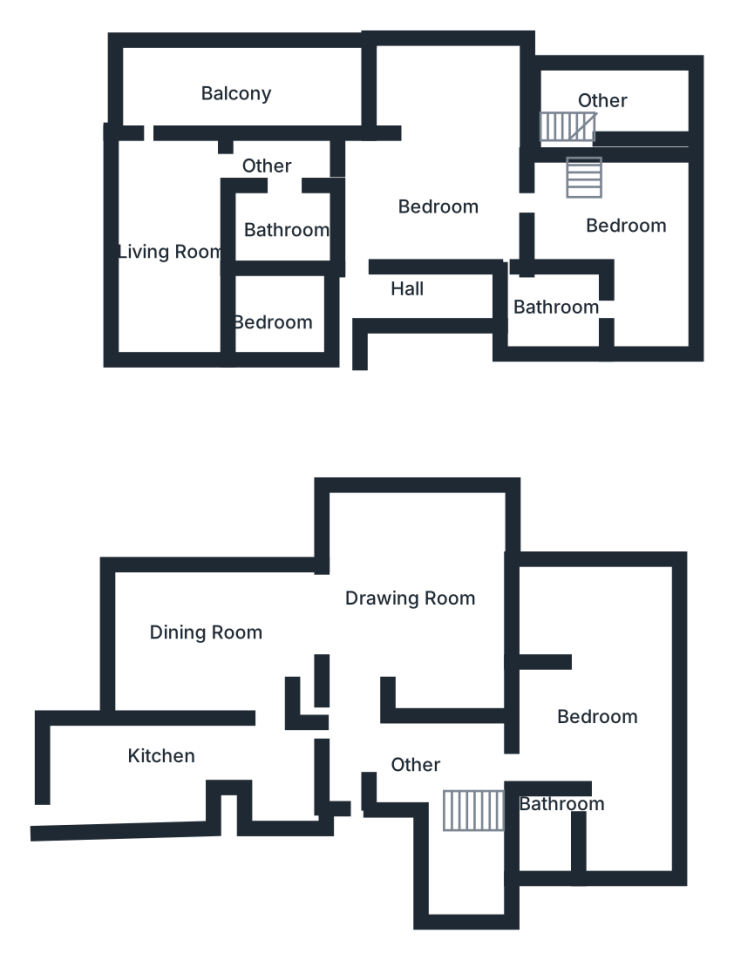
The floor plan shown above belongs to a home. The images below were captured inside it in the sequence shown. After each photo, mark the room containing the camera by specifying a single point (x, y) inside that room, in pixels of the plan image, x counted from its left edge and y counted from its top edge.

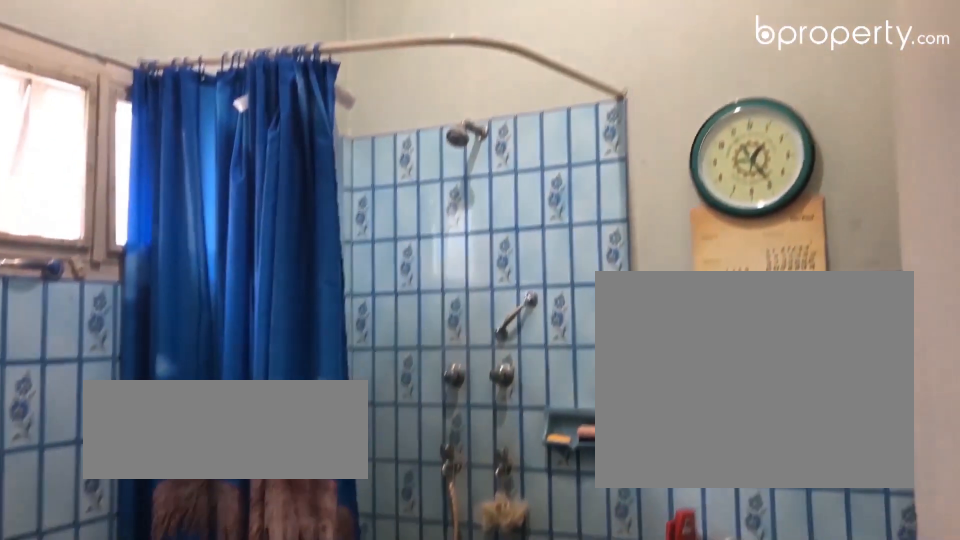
(559, 300)
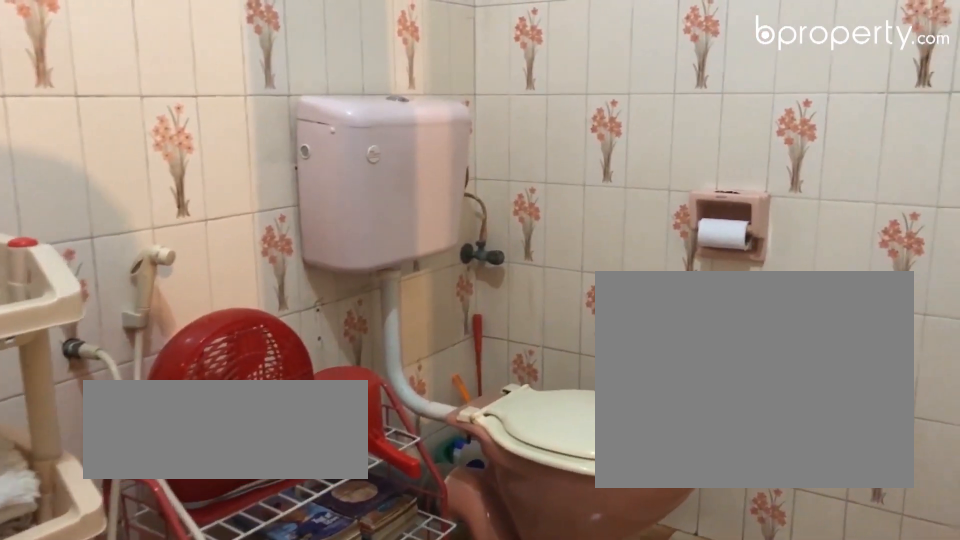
(297, 236)
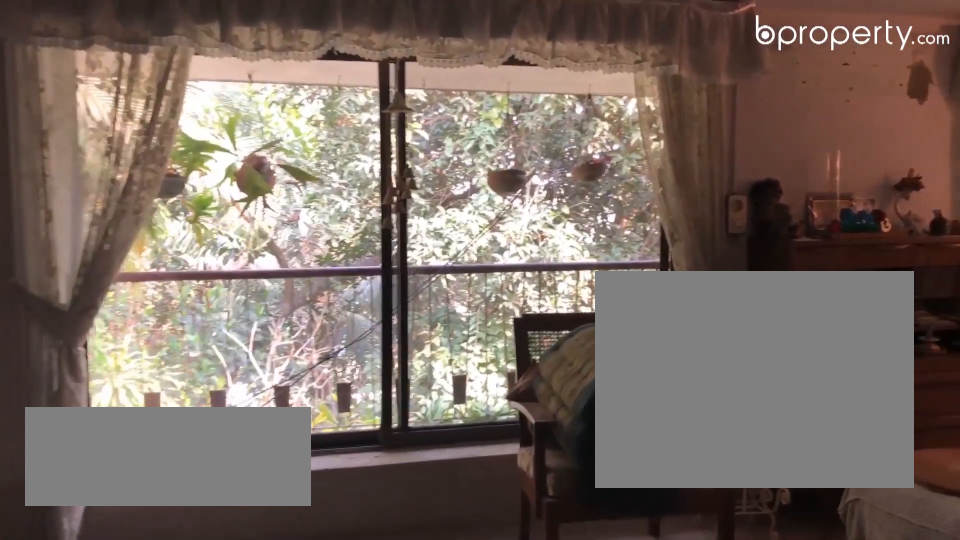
(175, 218)
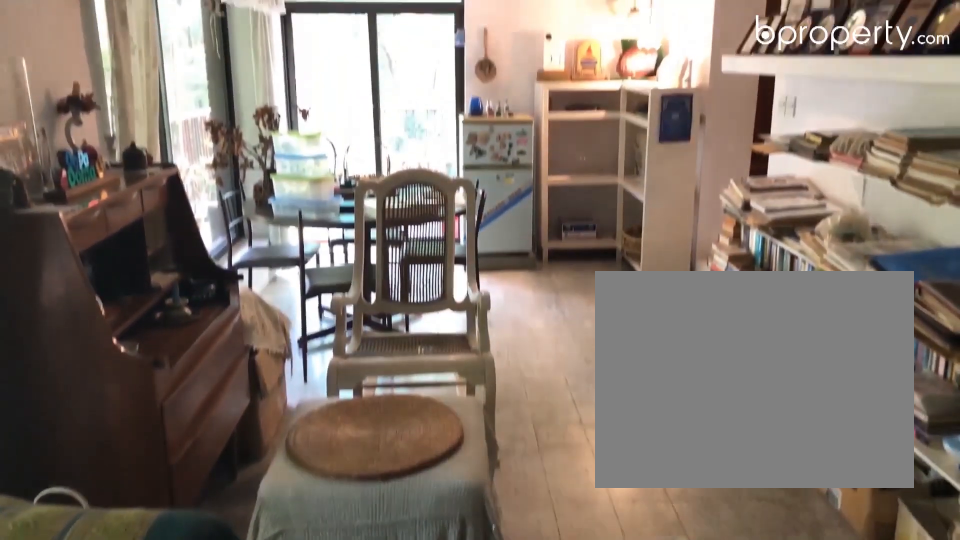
(177, 218)
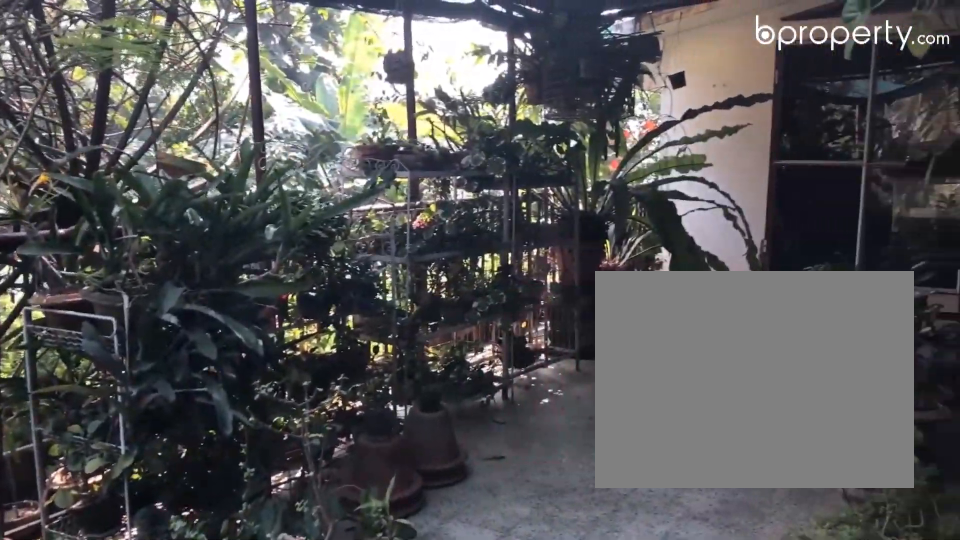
(233, 91)
